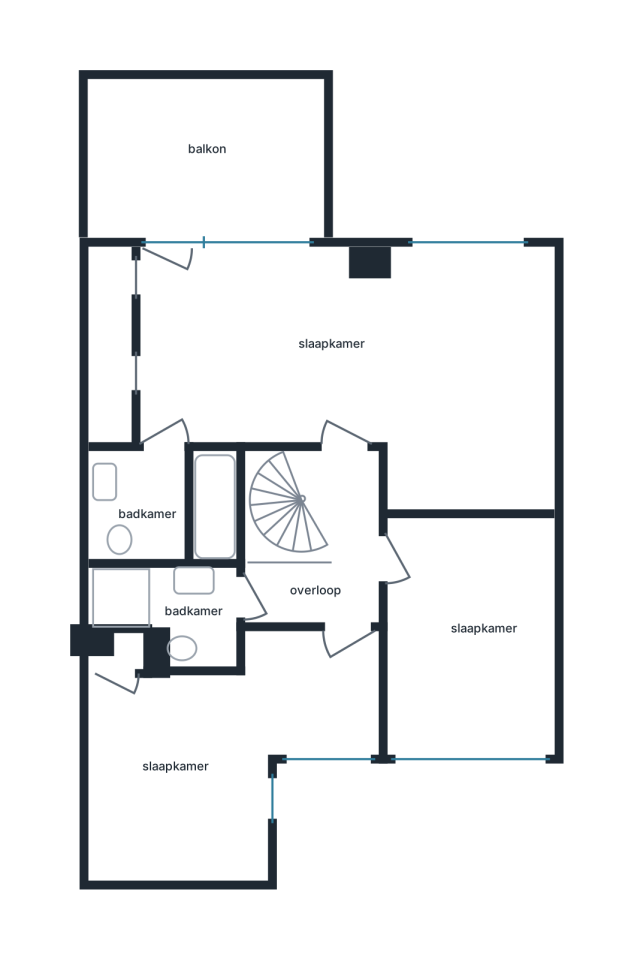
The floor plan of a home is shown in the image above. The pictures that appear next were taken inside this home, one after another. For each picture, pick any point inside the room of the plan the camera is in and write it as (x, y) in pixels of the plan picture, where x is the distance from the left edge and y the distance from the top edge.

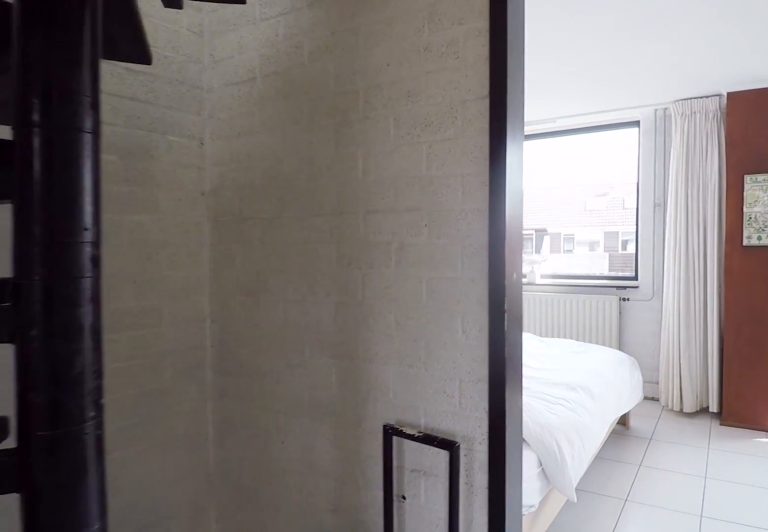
(324, 548)
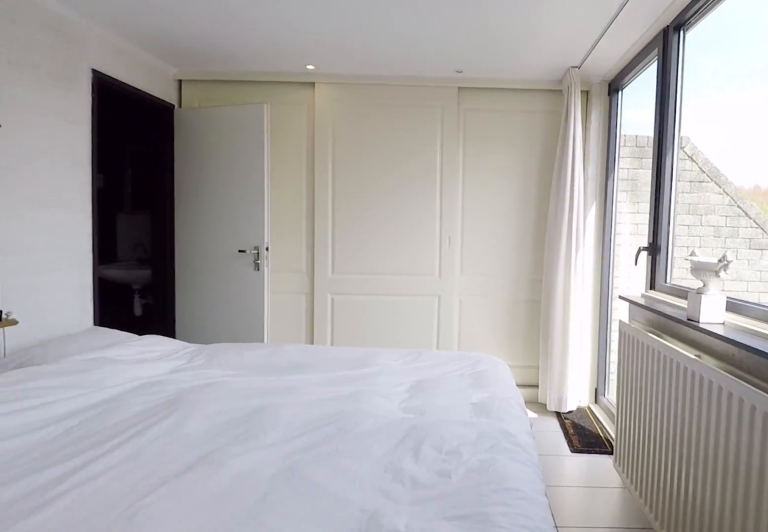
(360, 370)
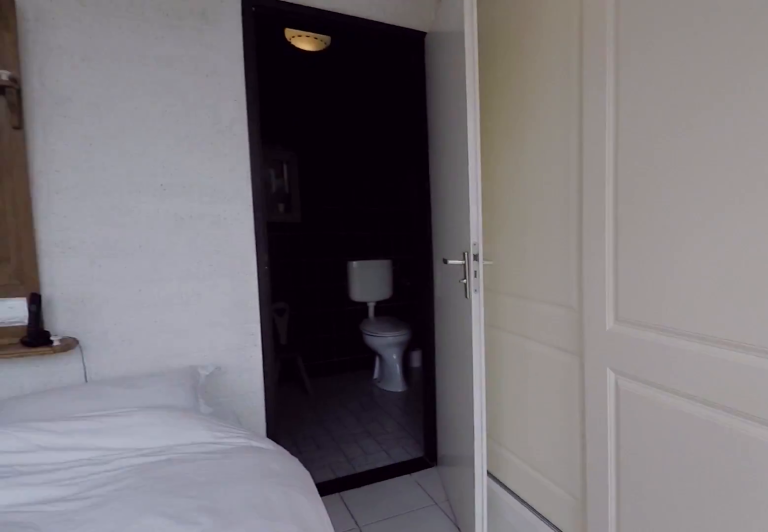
(360, 370)
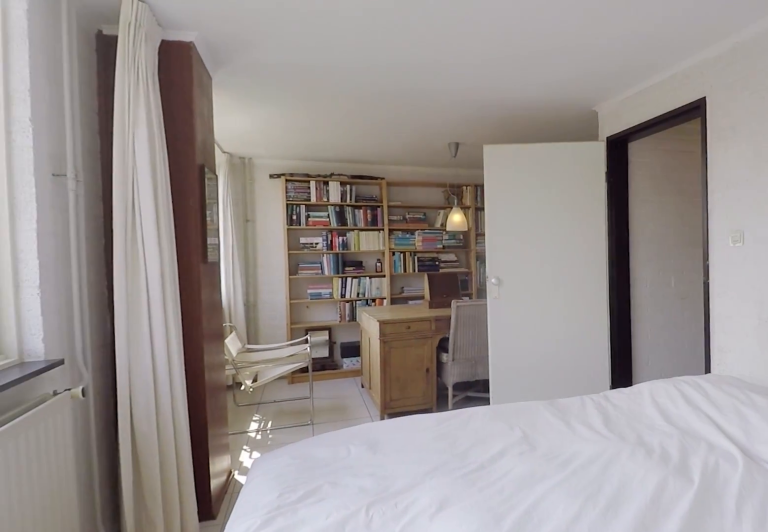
(360, 370)
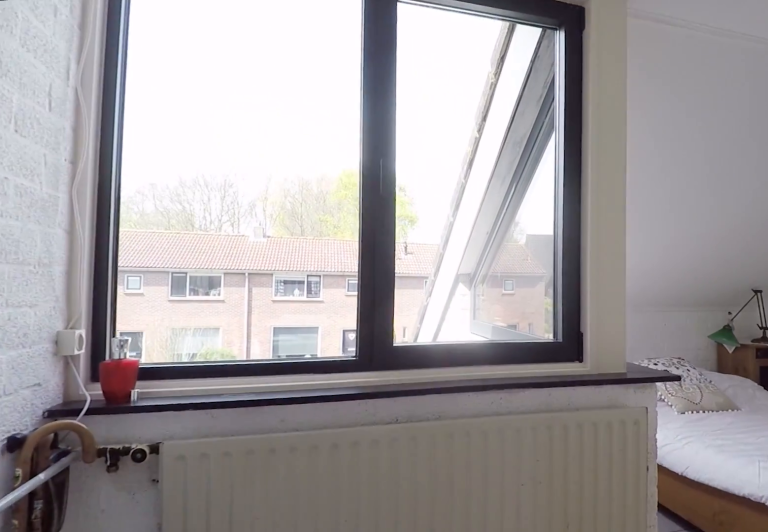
(226, 732)
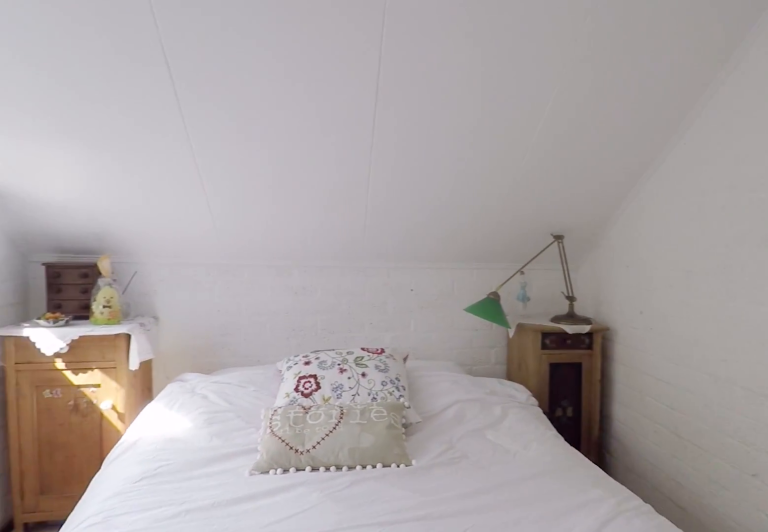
(226, 732)
